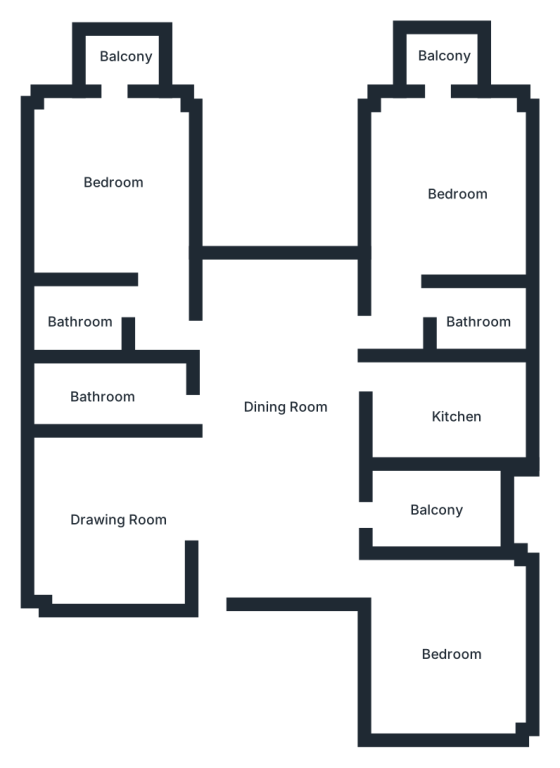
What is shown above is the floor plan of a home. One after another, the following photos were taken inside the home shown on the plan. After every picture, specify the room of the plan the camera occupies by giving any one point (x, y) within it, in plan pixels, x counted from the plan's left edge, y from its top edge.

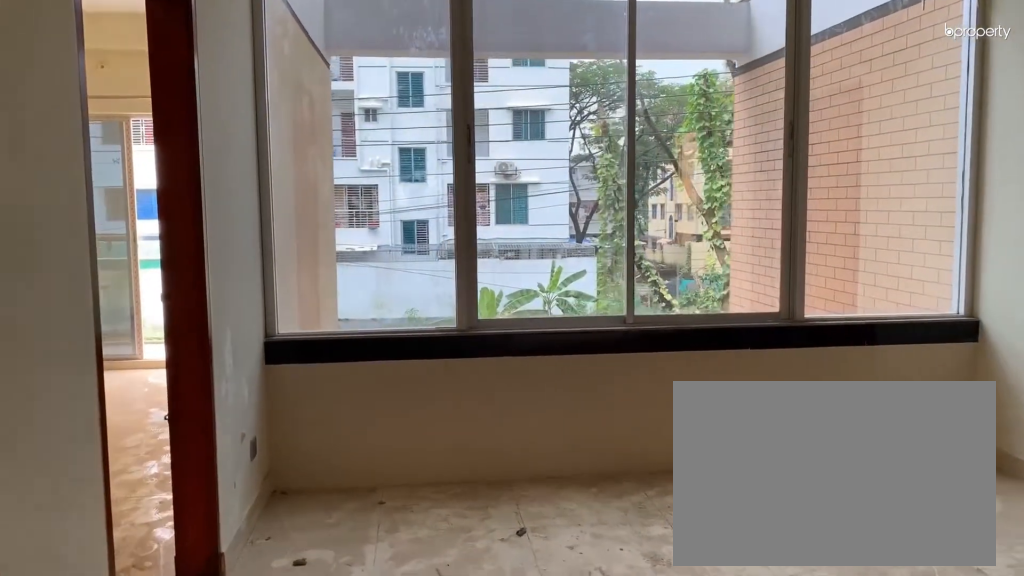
(279, 418)
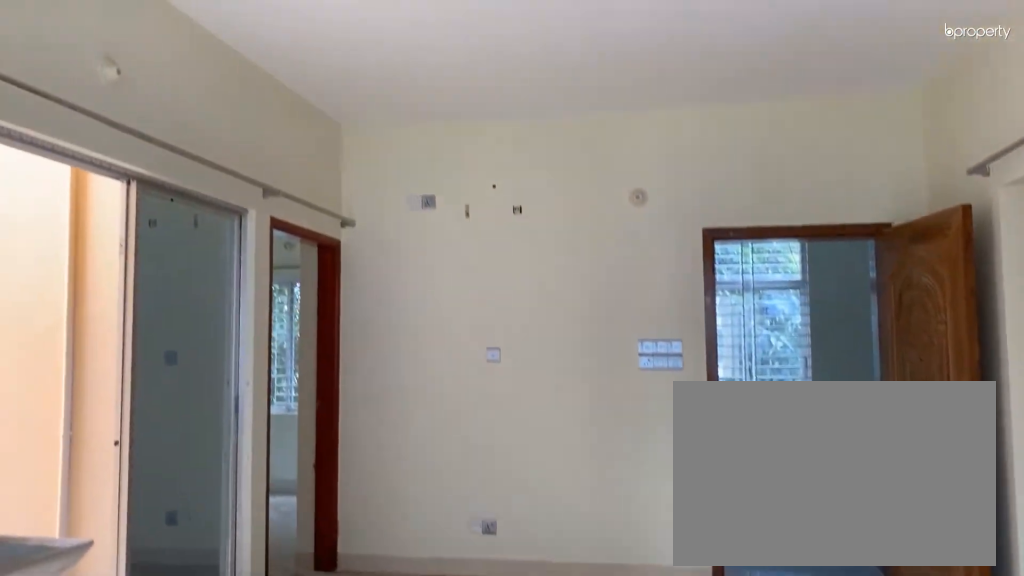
(279, 418)
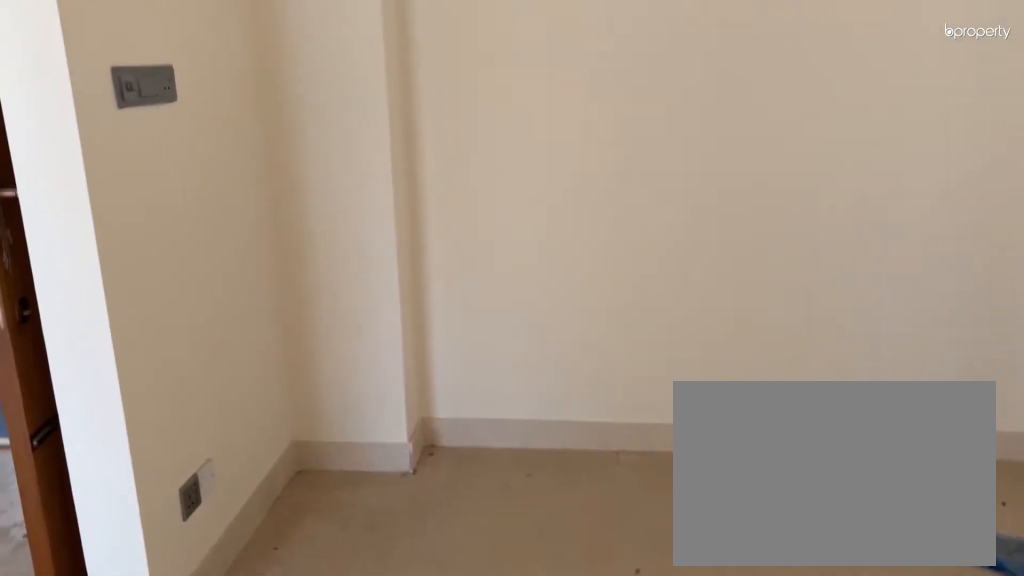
(116, 521)
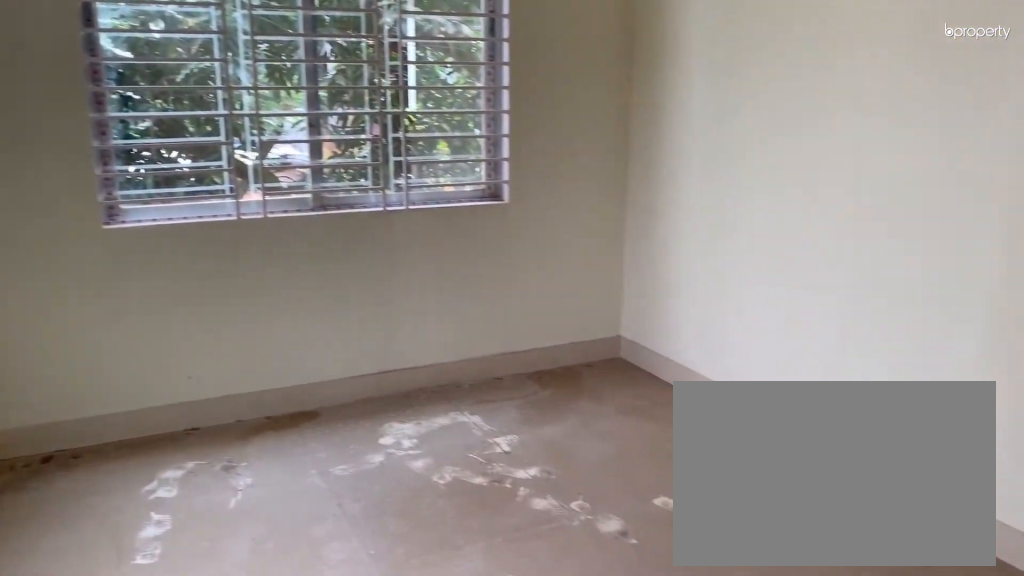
(442, 648)
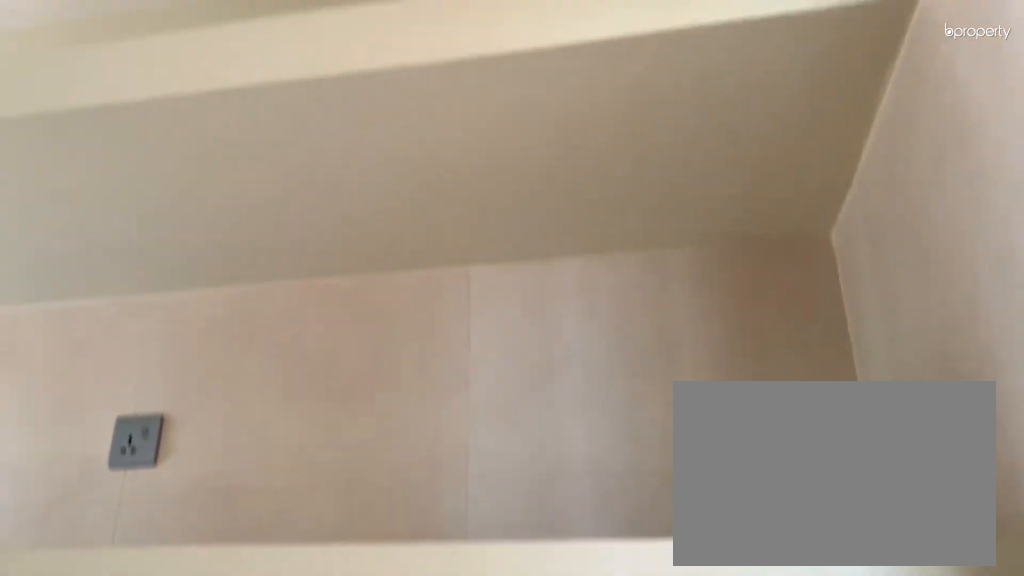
(436, 405)
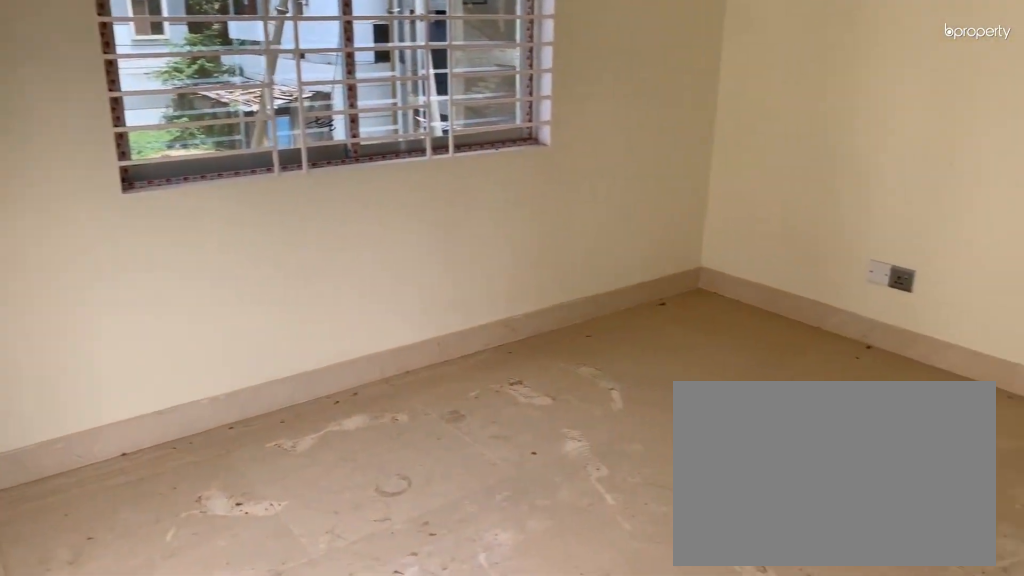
(444, 187)
